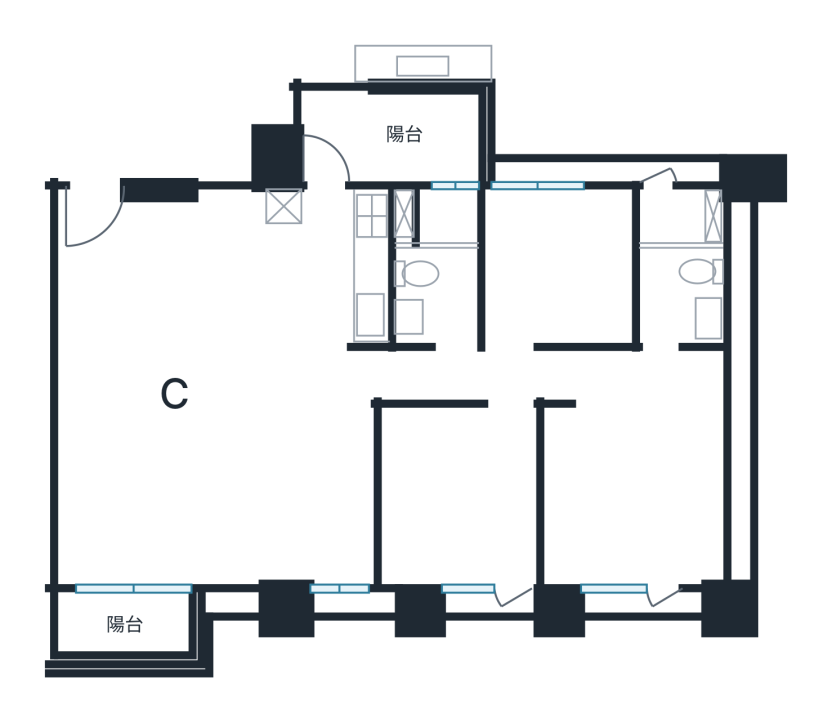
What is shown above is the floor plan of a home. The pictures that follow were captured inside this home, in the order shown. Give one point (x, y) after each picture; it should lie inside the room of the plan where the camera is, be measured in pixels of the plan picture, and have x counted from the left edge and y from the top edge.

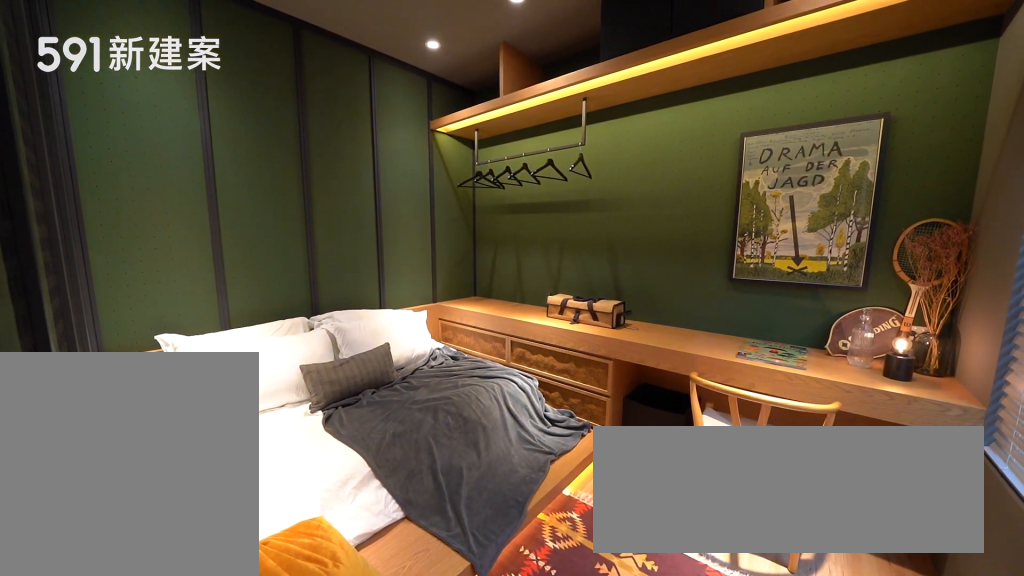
(460, 493)
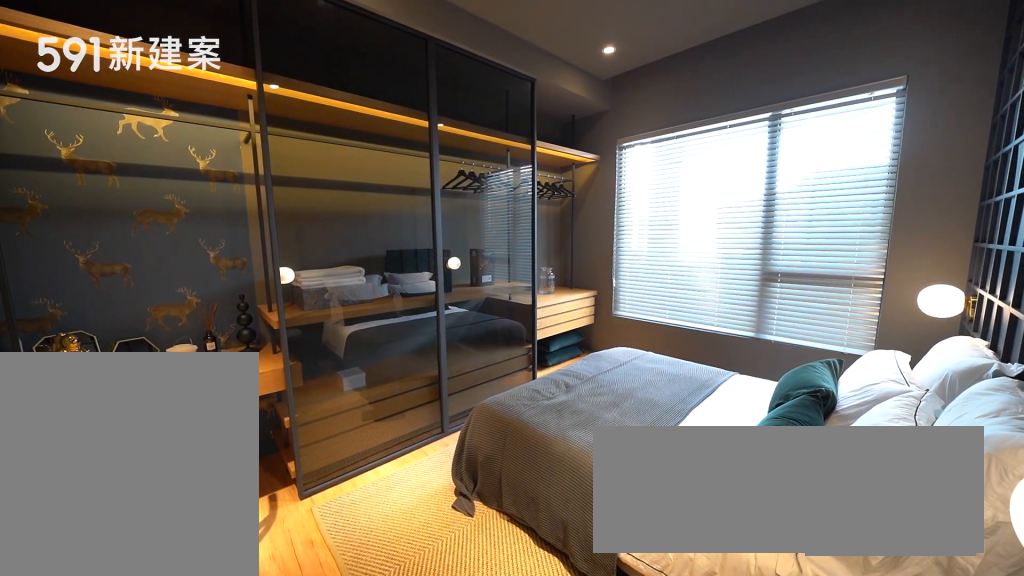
(635, 471)
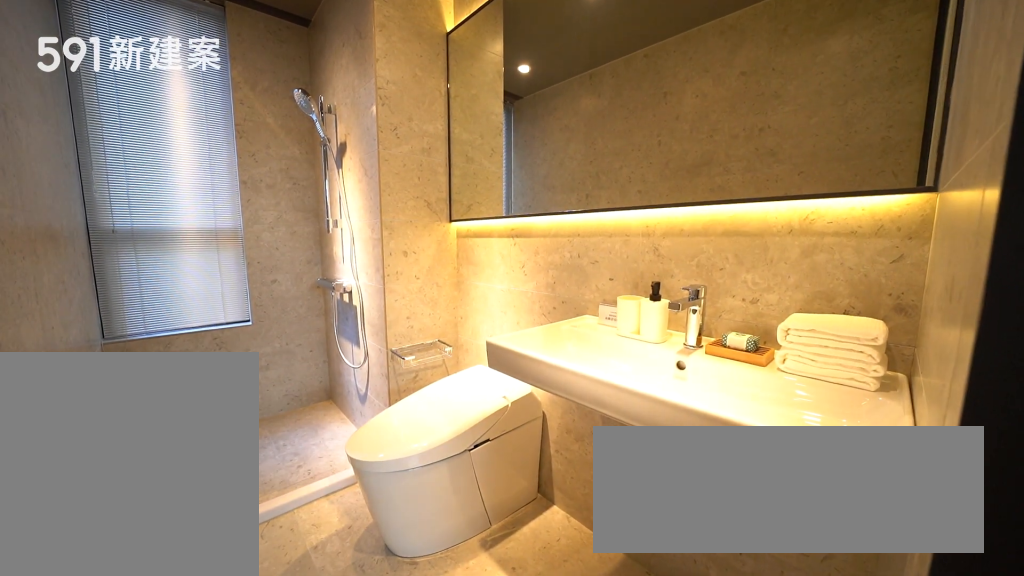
(681, 263)
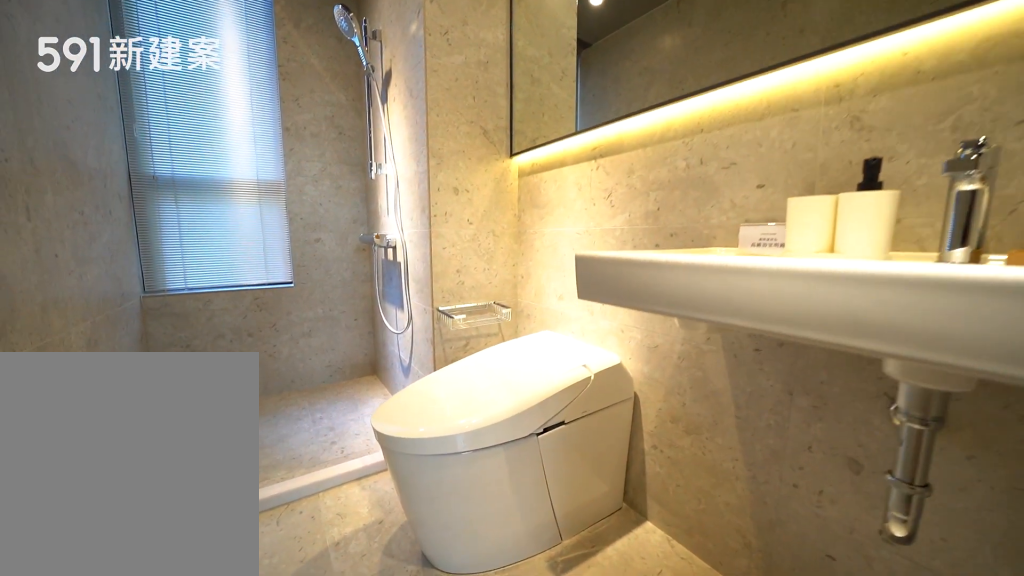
(681, 263)
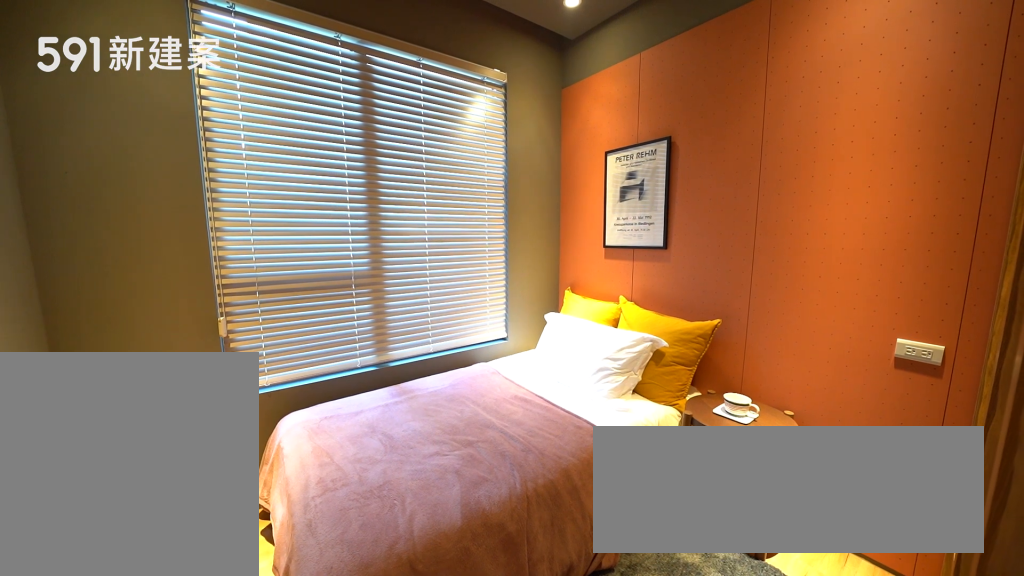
(565, 261)
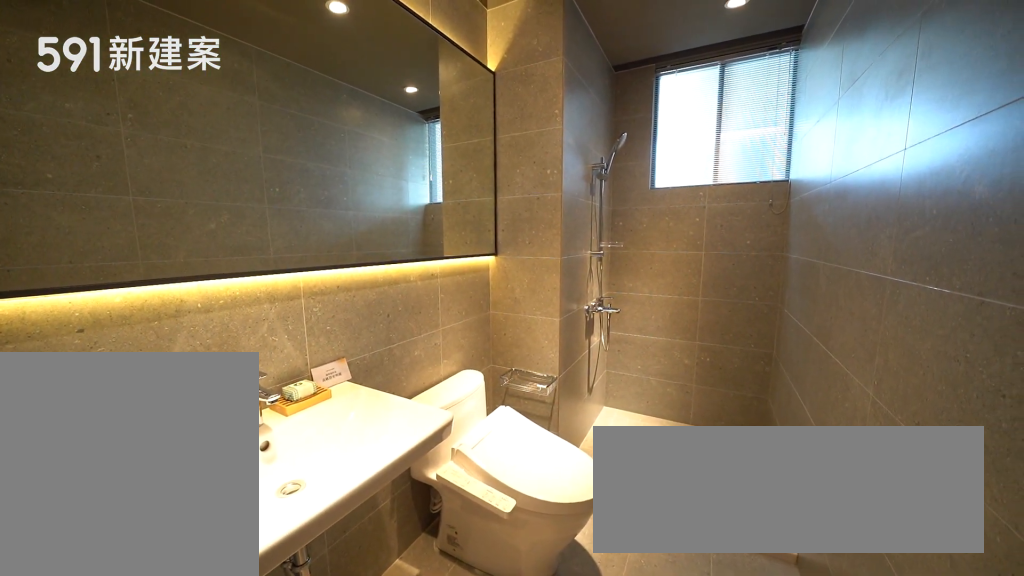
(438, 263)
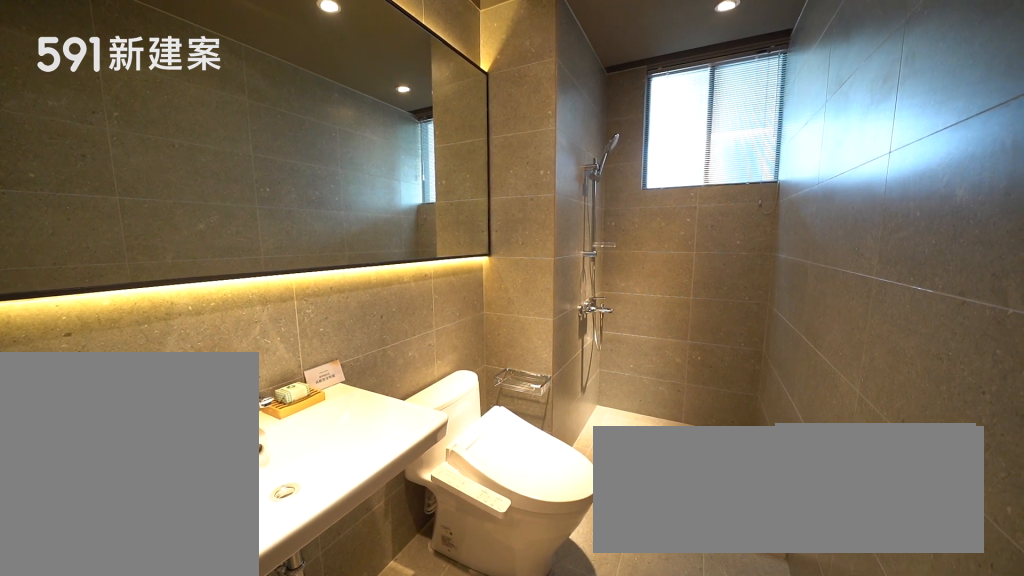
(438, 263)
